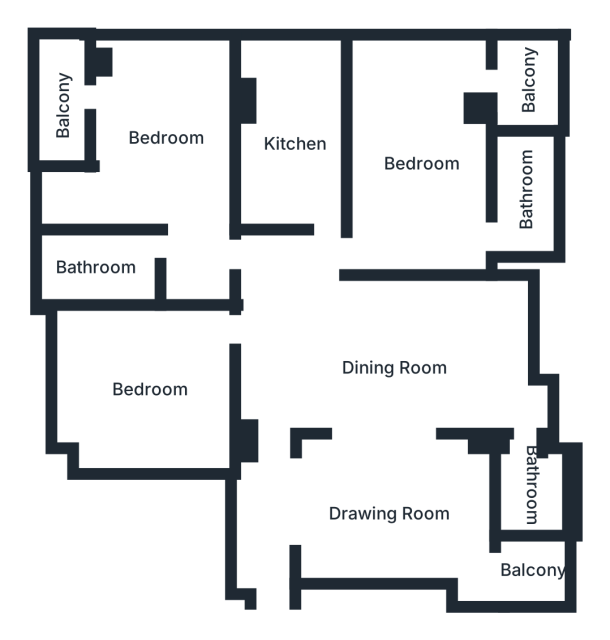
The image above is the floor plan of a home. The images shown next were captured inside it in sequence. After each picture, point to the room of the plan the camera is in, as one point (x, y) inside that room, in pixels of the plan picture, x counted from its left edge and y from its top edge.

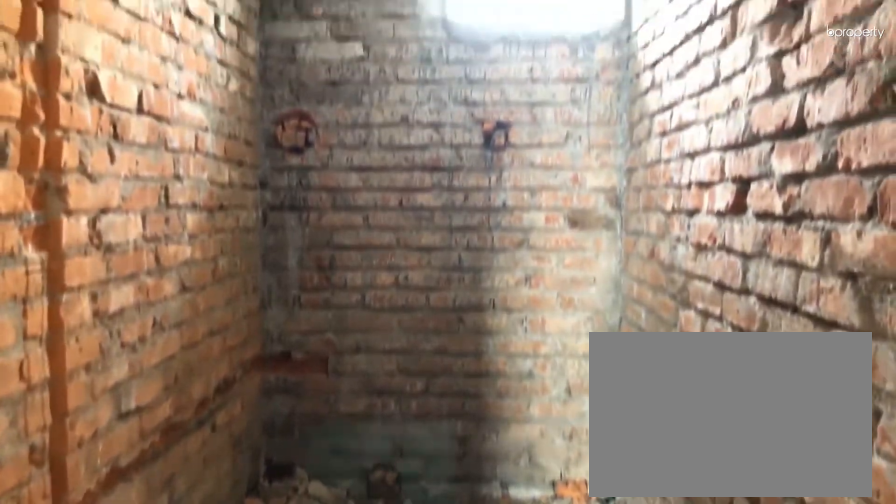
(105, 266)
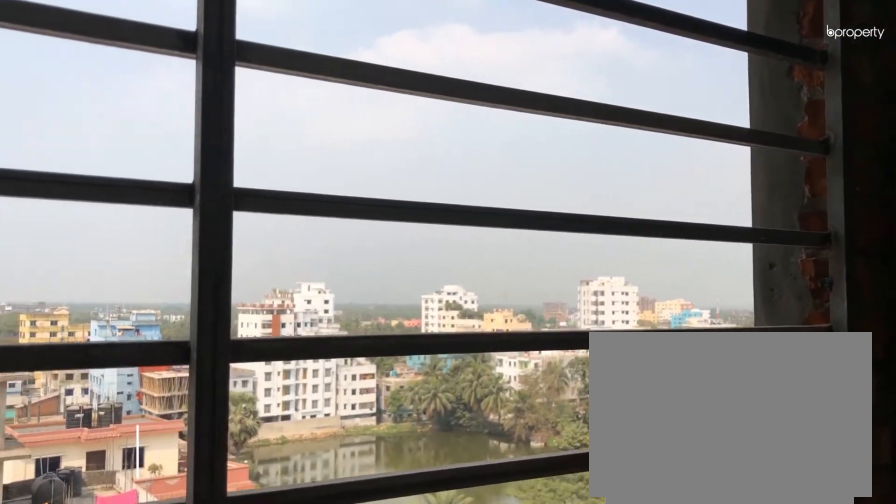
(65, 86)
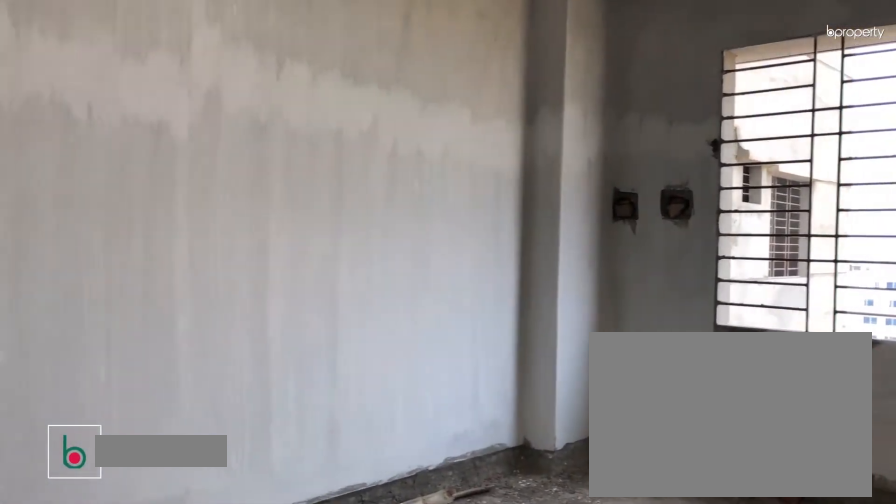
(166, 389)
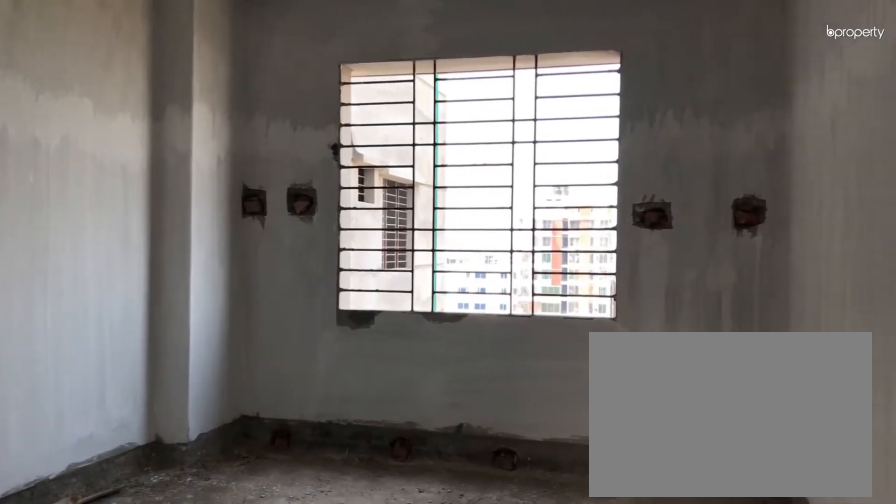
(166, 389)
